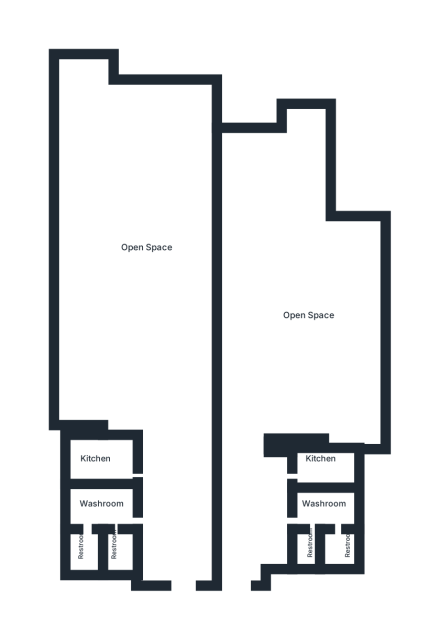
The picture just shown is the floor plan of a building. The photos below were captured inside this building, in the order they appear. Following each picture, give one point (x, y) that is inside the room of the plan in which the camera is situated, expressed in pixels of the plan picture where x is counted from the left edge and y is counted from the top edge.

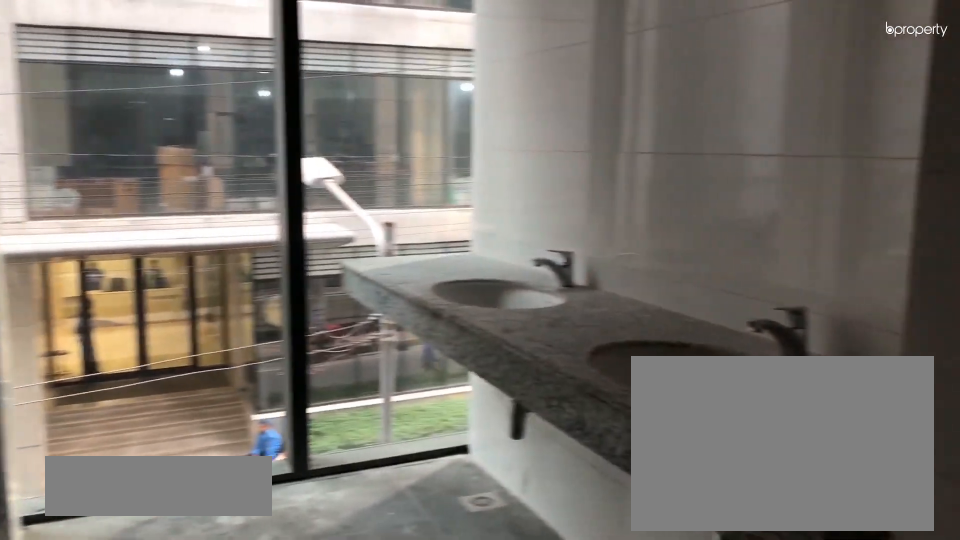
(110, 514)
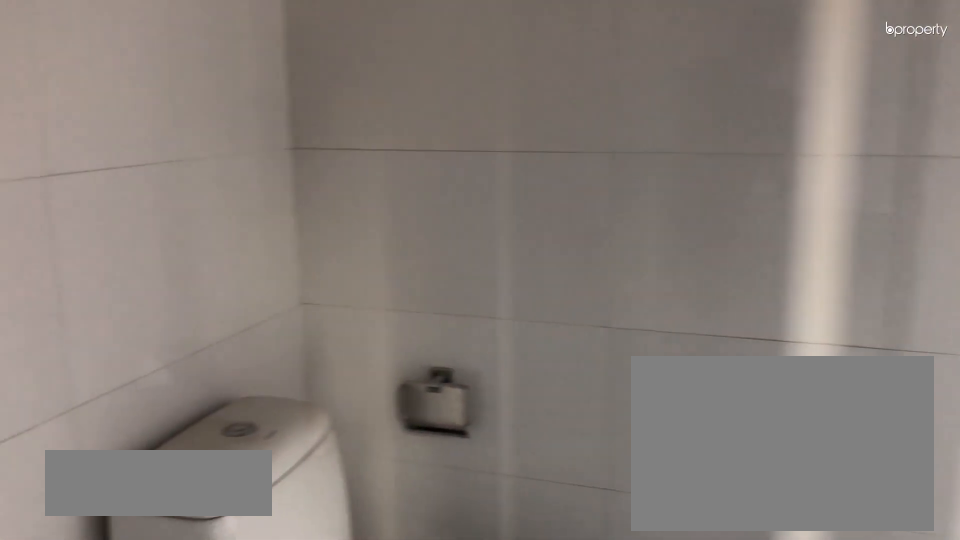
(85, 549)
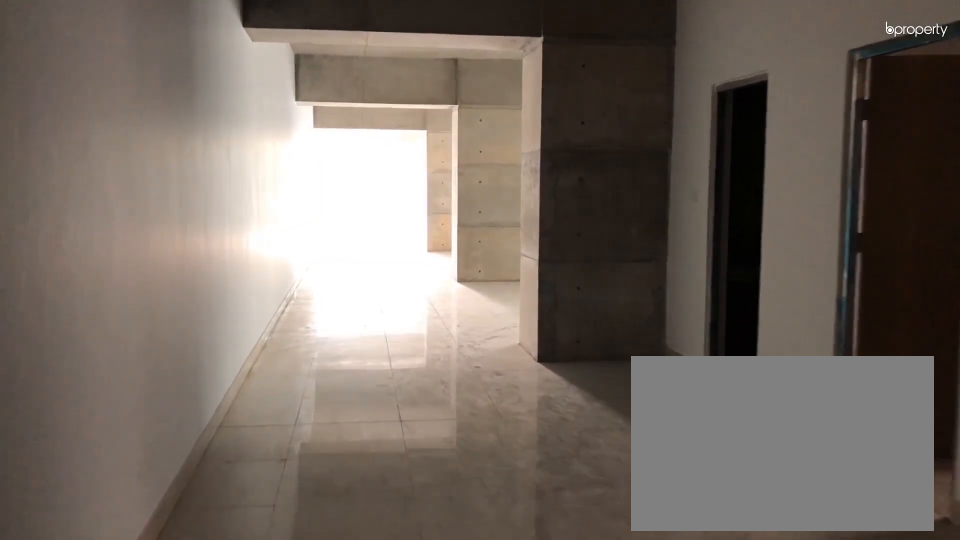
(246, 544)
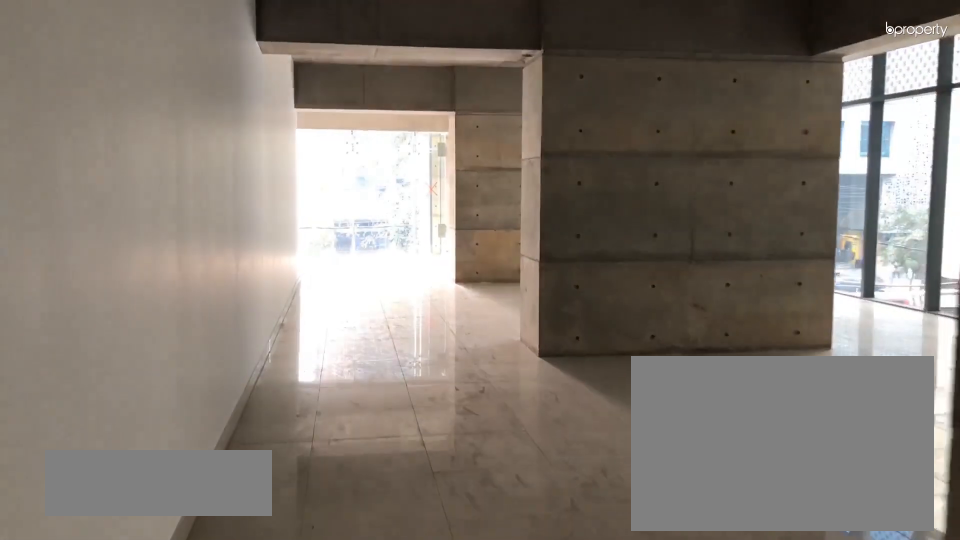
(255, 360)
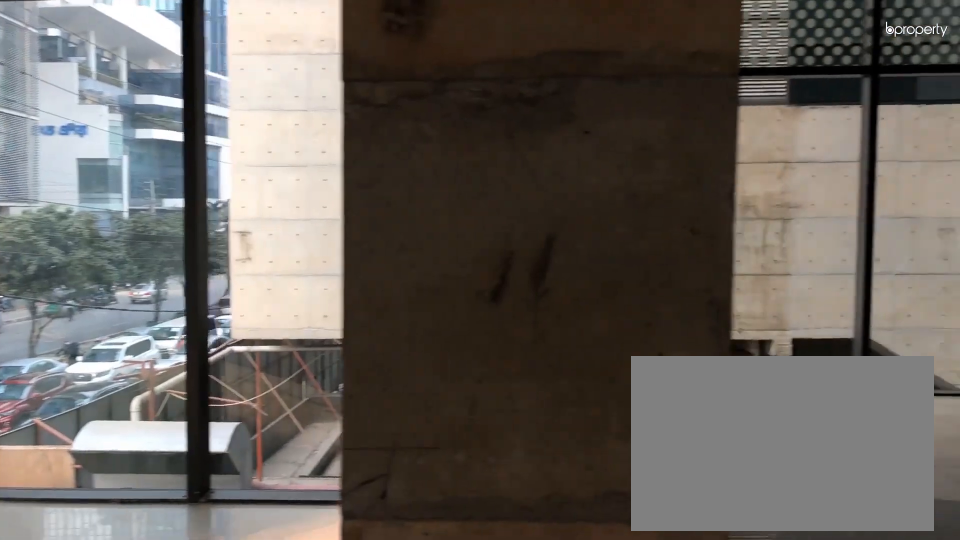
(246, 262)
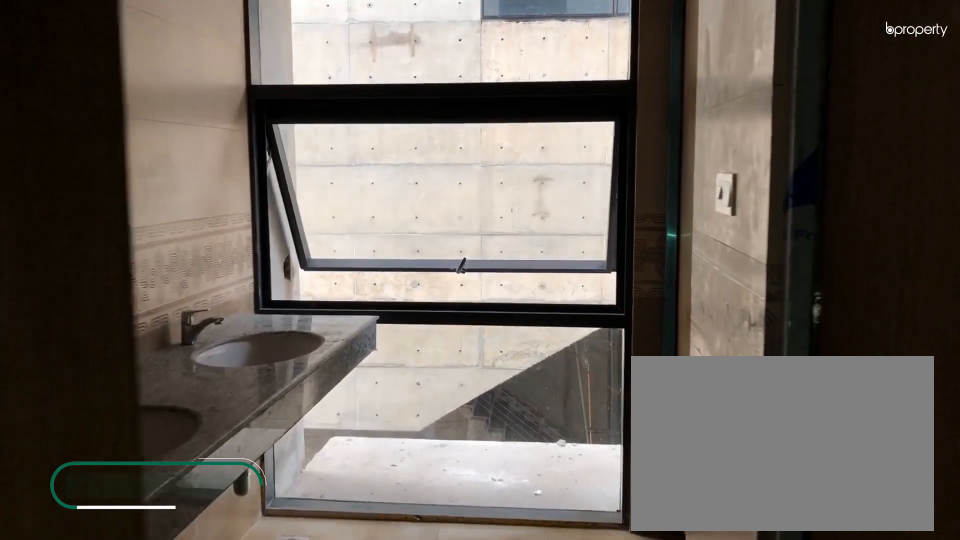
(318, 510)
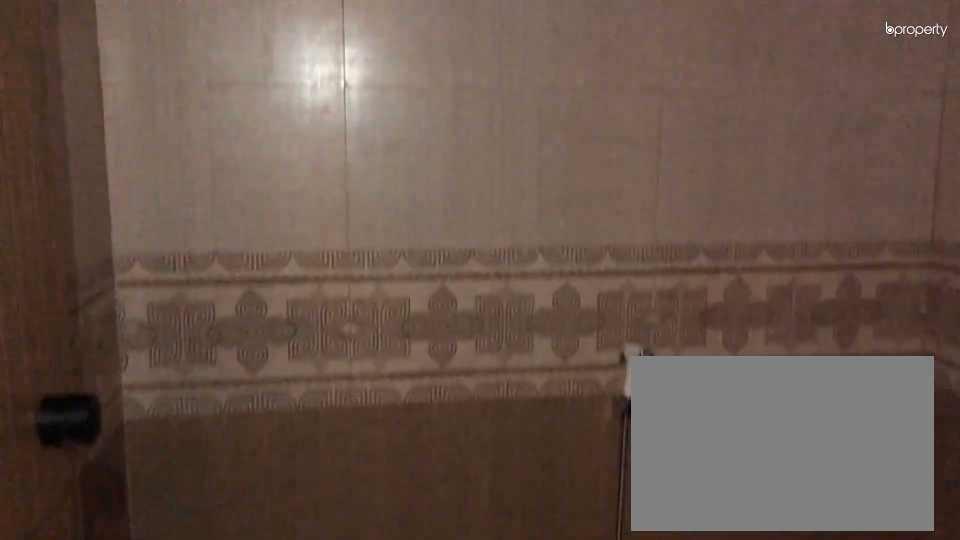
(304, 547)
